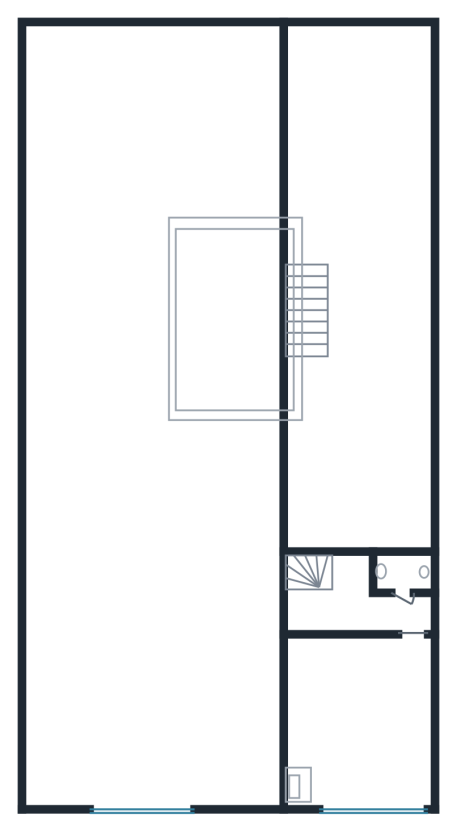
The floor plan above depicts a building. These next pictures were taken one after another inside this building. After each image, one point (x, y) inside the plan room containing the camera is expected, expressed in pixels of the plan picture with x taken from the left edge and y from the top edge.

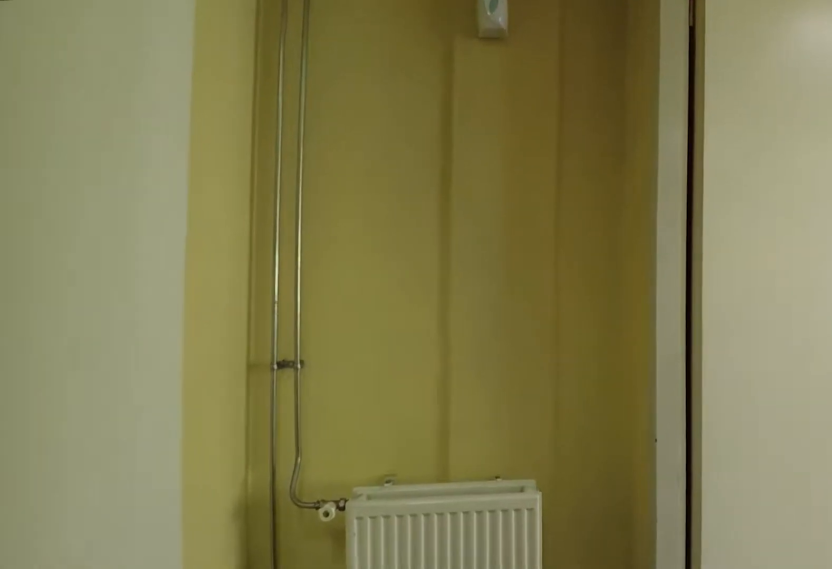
(353, 603)
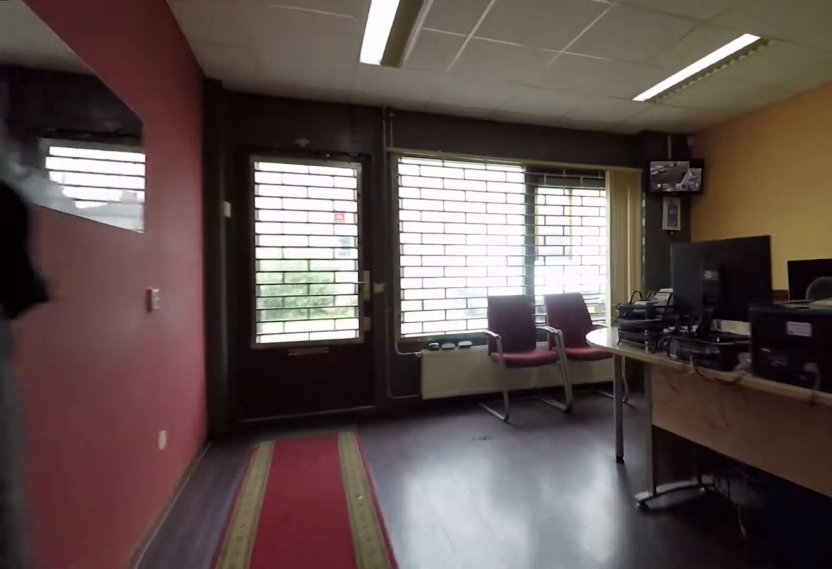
(359, 718)
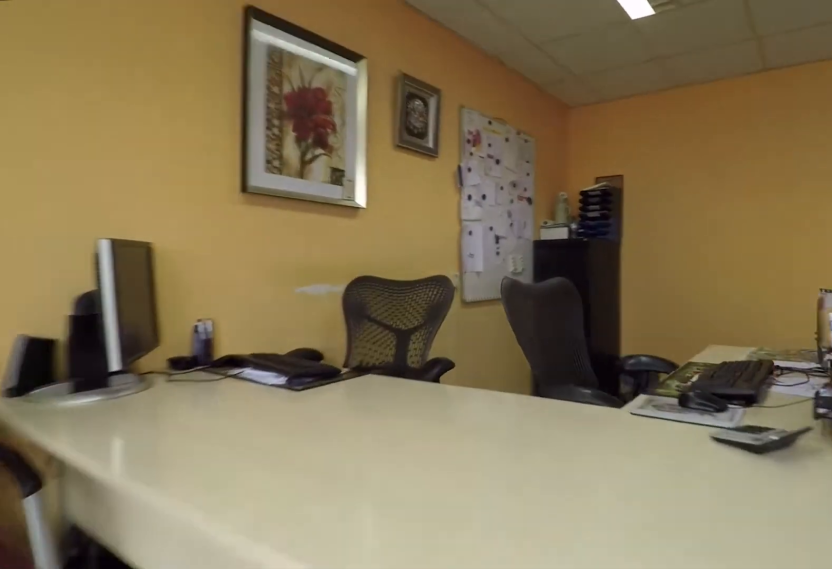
(359, 718)
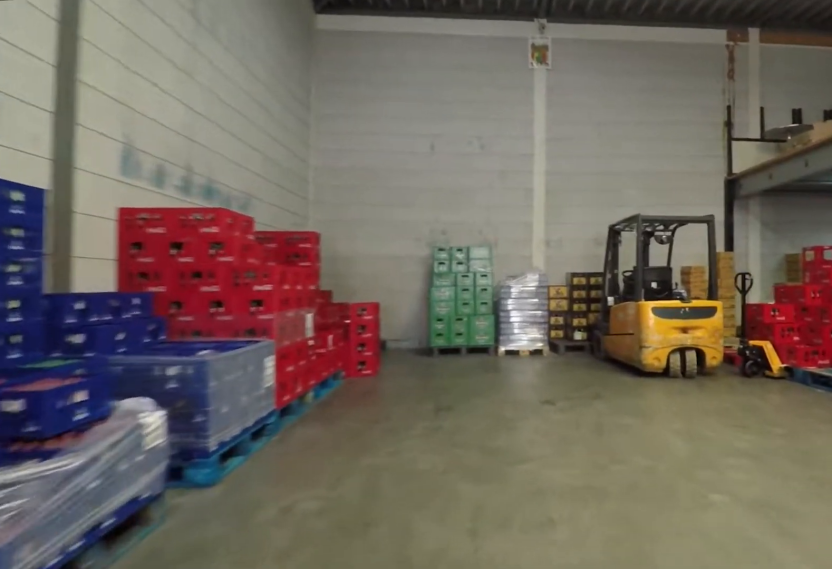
(34, 523)
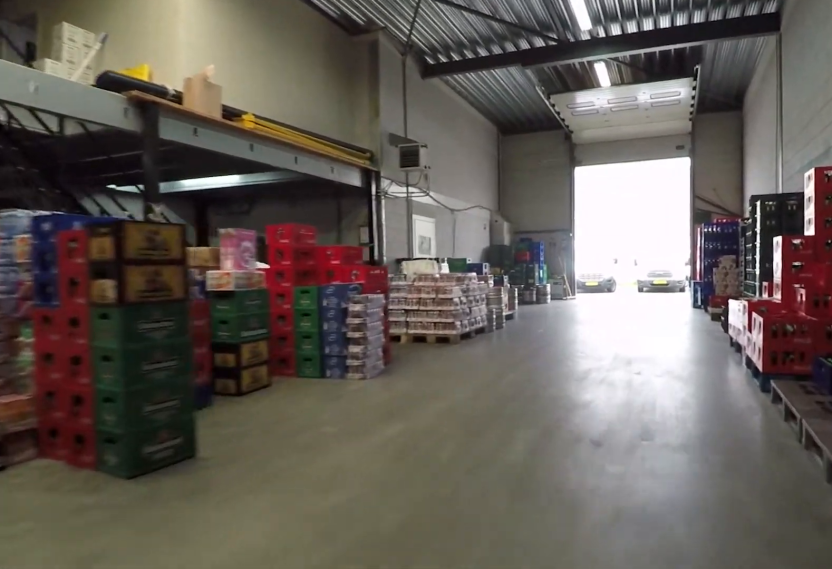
(37, 707)
